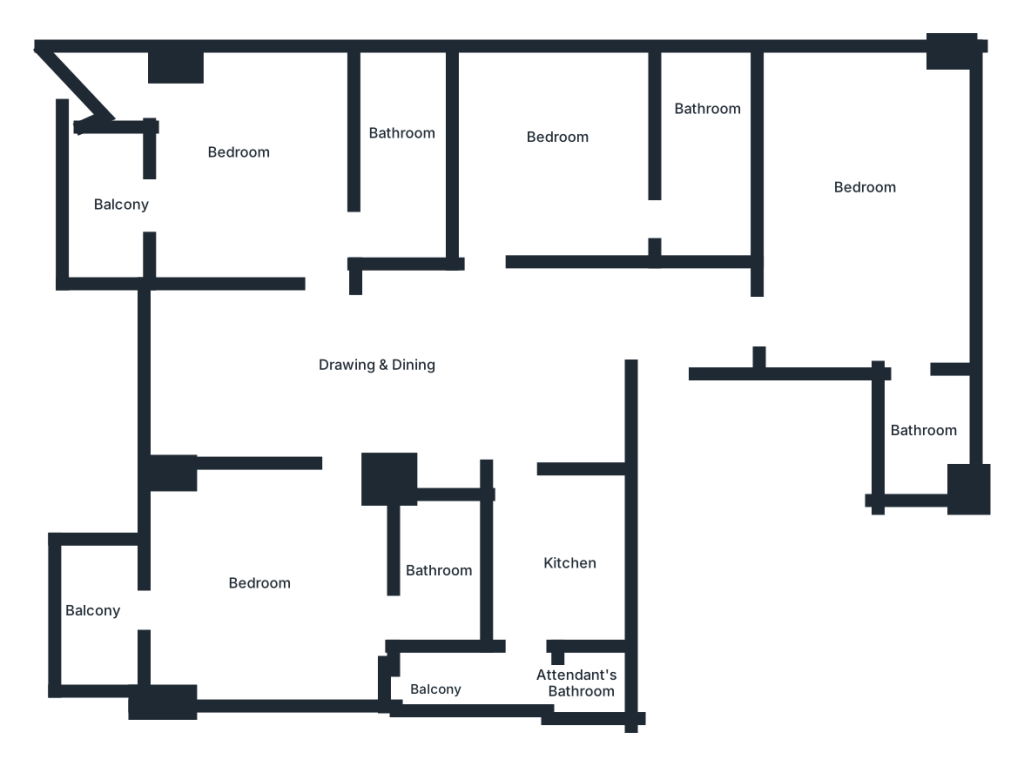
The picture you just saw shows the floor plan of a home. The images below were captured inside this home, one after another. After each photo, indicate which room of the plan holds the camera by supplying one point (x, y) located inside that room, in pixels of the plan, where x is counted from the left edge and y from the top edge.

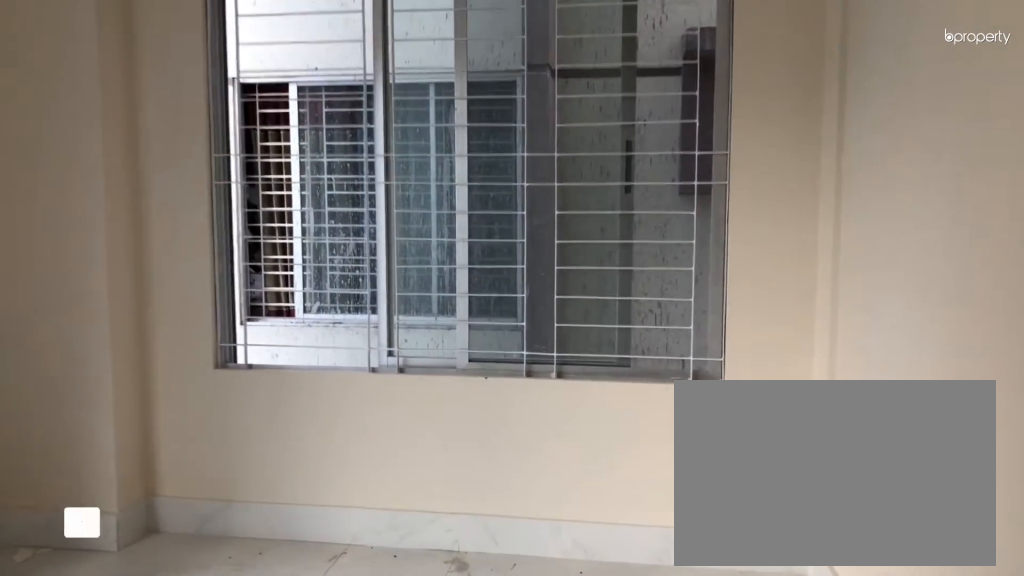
(247, 182)
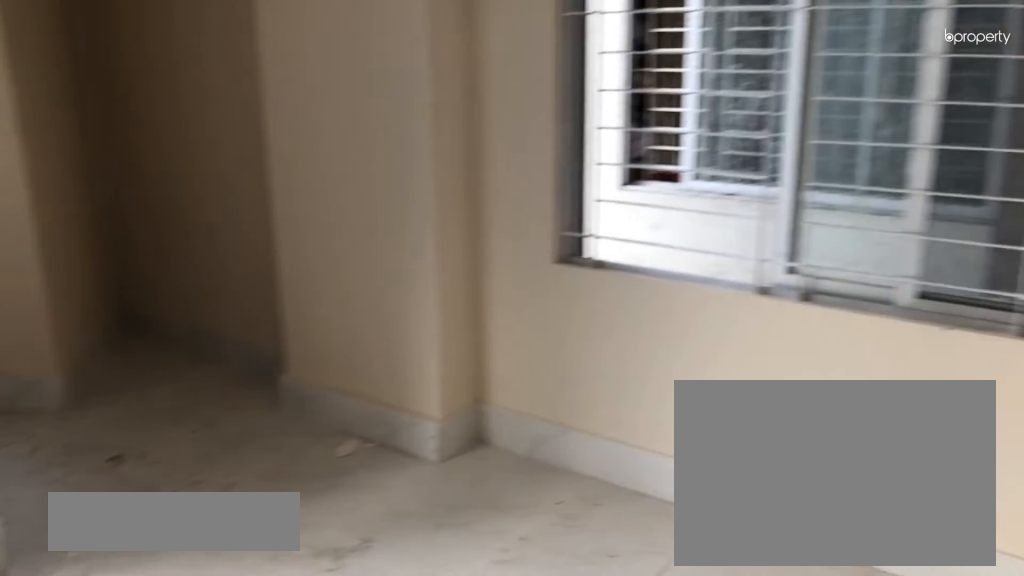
(247, 182)
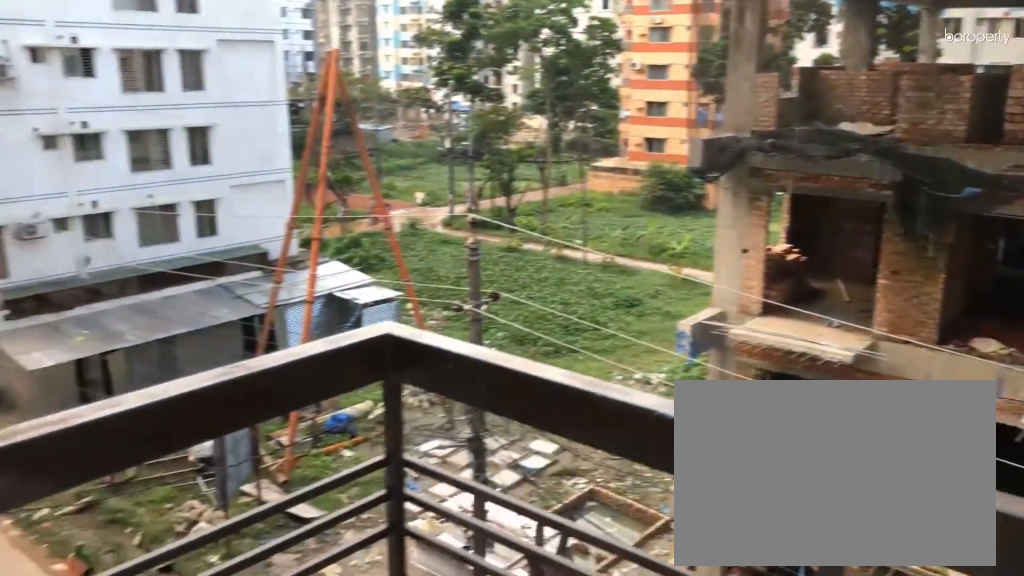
(115, 206)
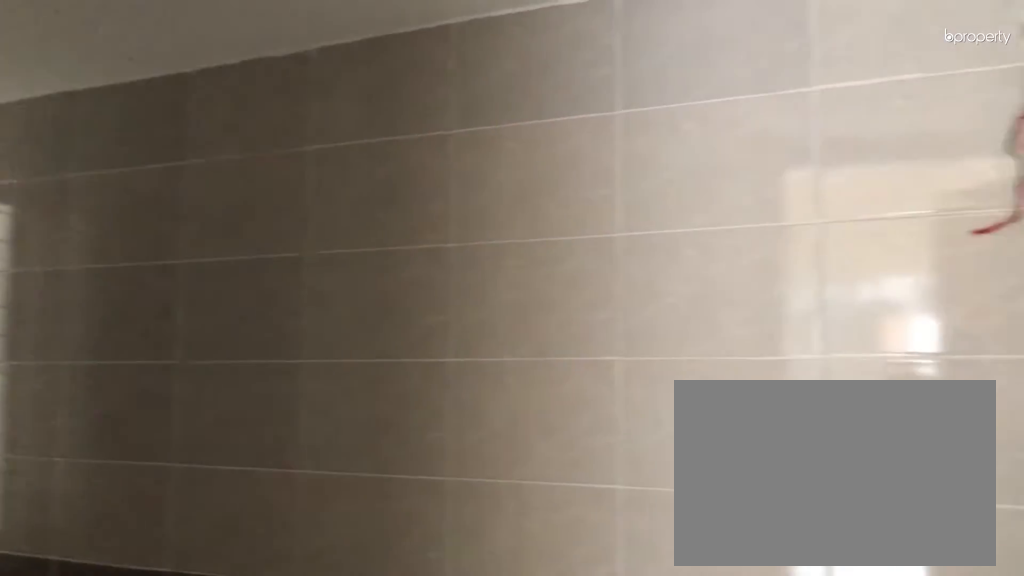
(405, 150)
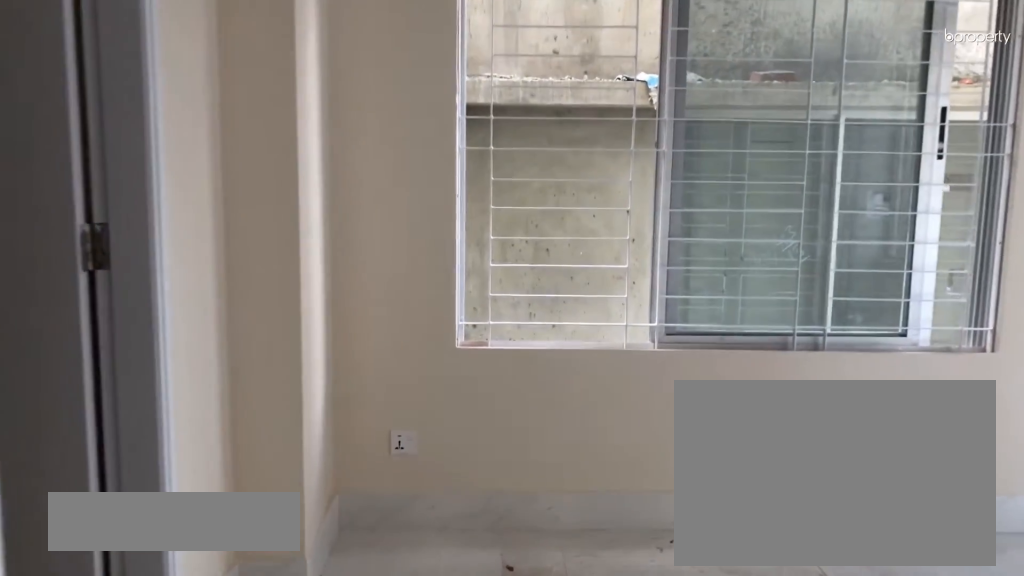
(285, 593)
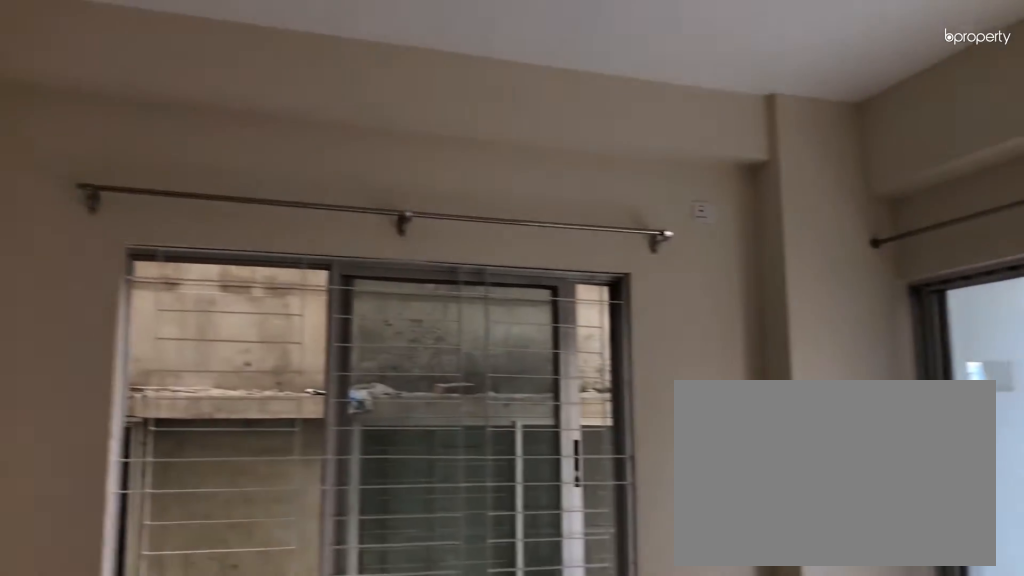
(285, 593)
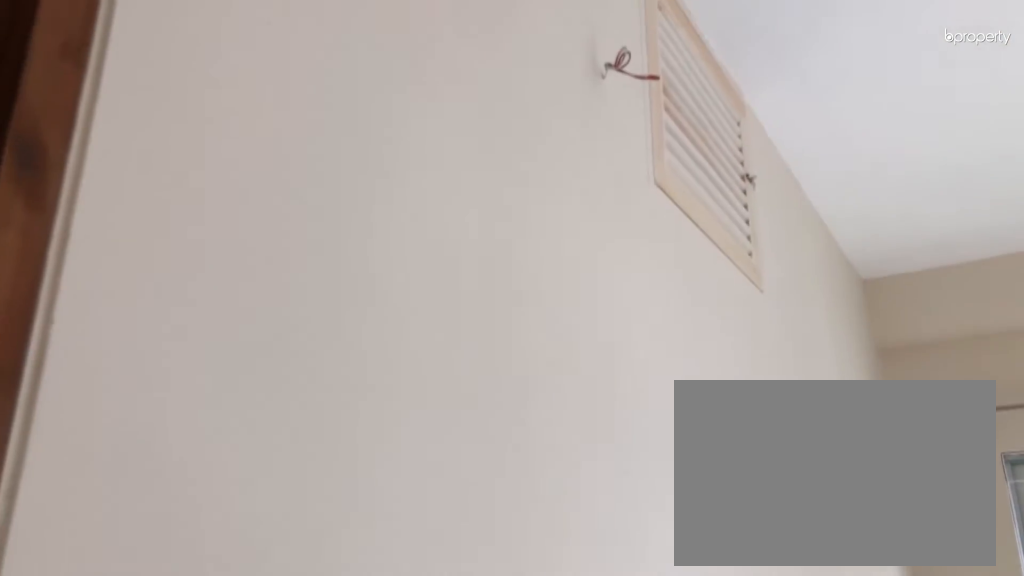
(893, 219)
